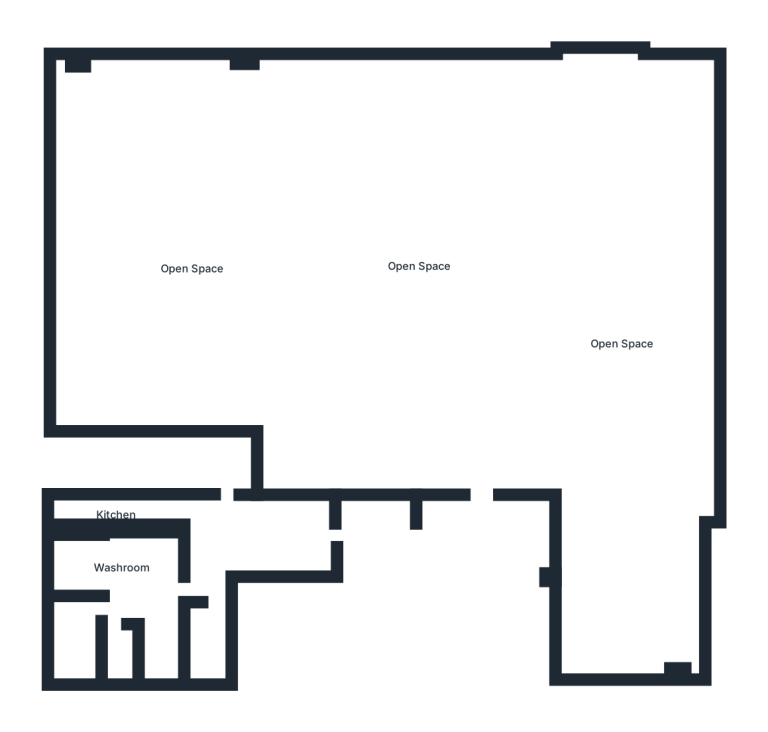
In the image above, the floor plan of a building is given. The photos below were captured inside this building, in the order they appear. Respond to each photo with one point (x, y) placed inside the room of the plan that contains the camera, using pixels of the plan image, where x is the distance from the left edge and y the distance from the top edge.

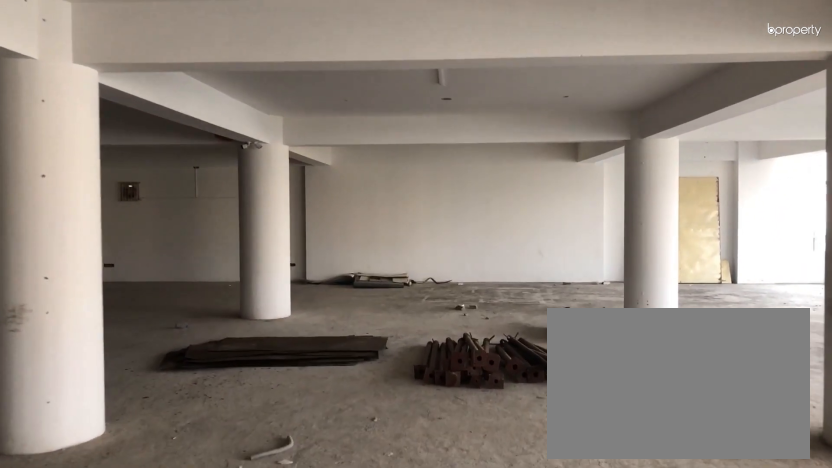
(481, 451)
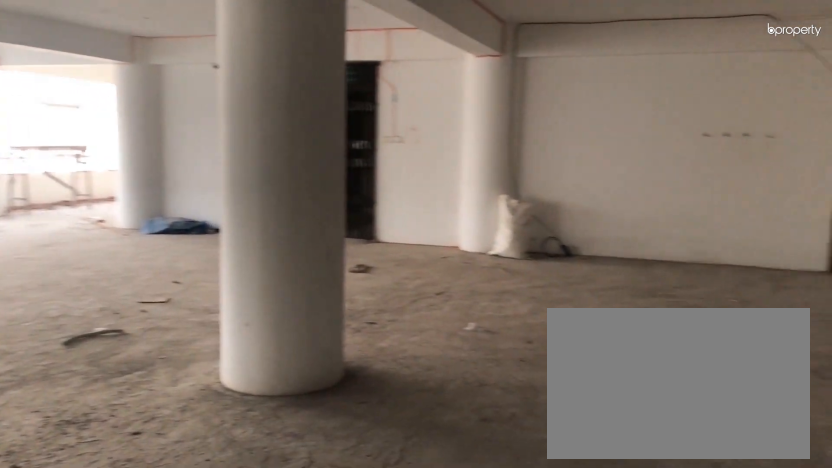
(421, 263)
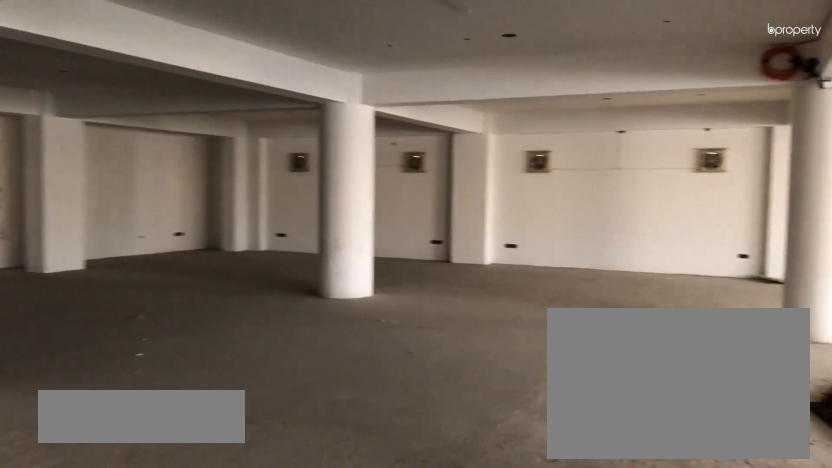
(192, 268)
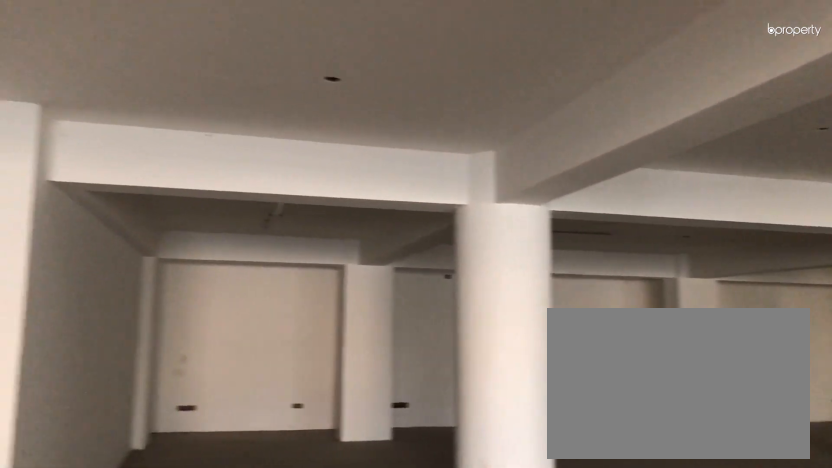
(192, 268)
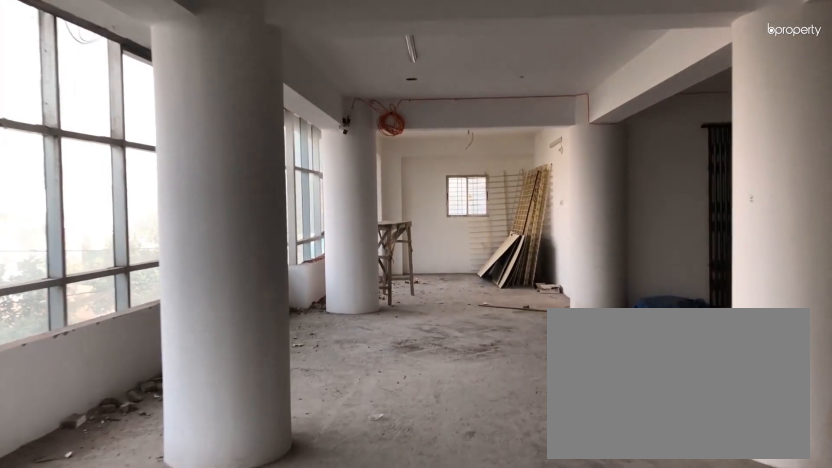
(626, 342)
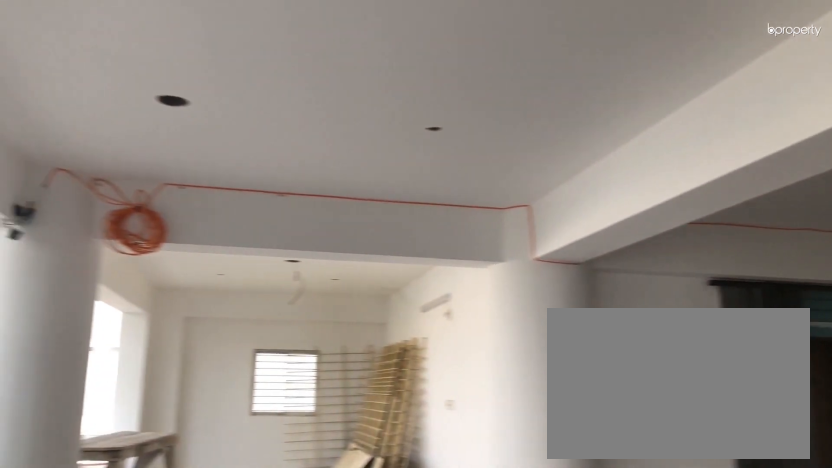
(626, 342)
